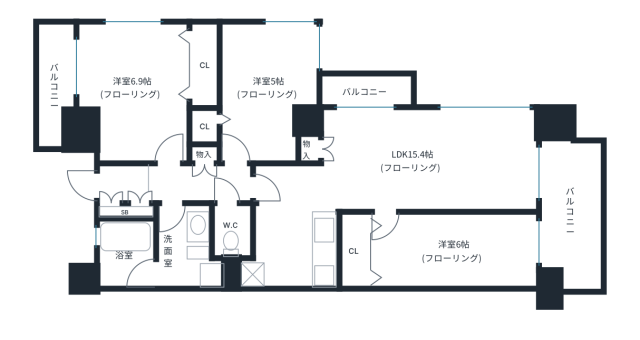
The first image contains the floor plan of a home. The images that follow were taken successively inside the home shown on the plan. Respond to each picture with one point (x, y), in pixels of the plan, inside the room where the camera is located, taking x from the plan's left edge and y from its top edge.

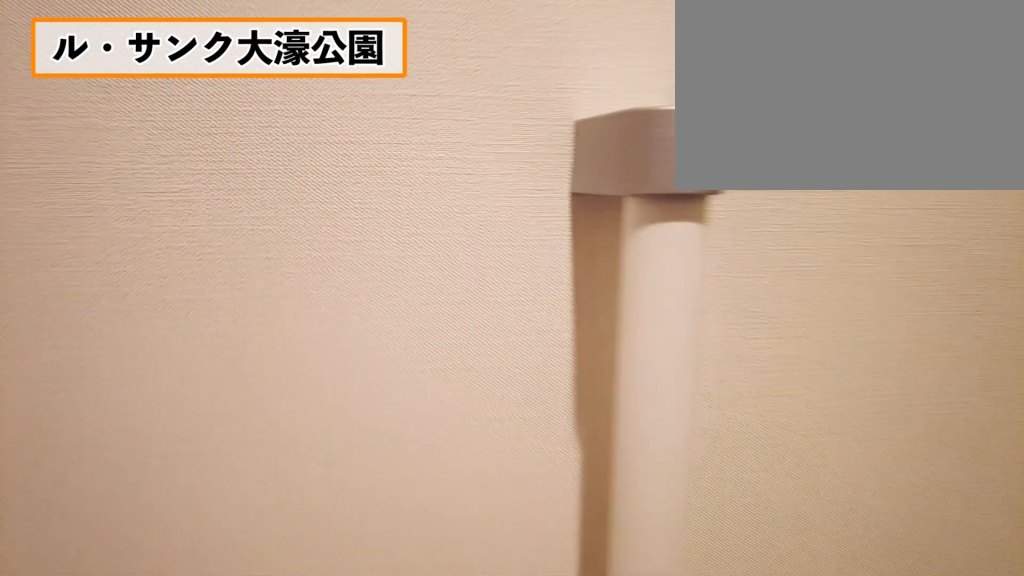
(234, 235)
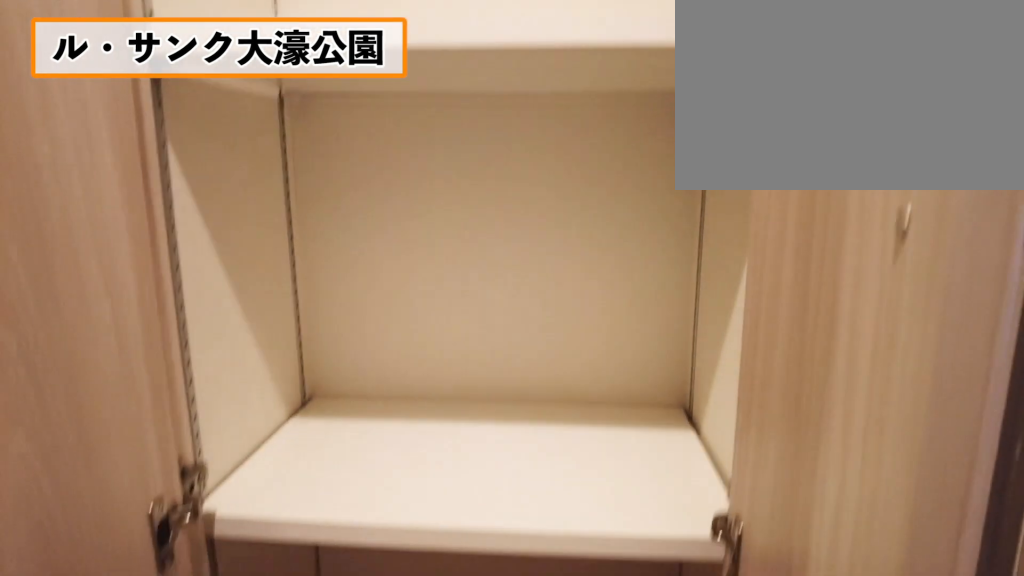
(204, 179)
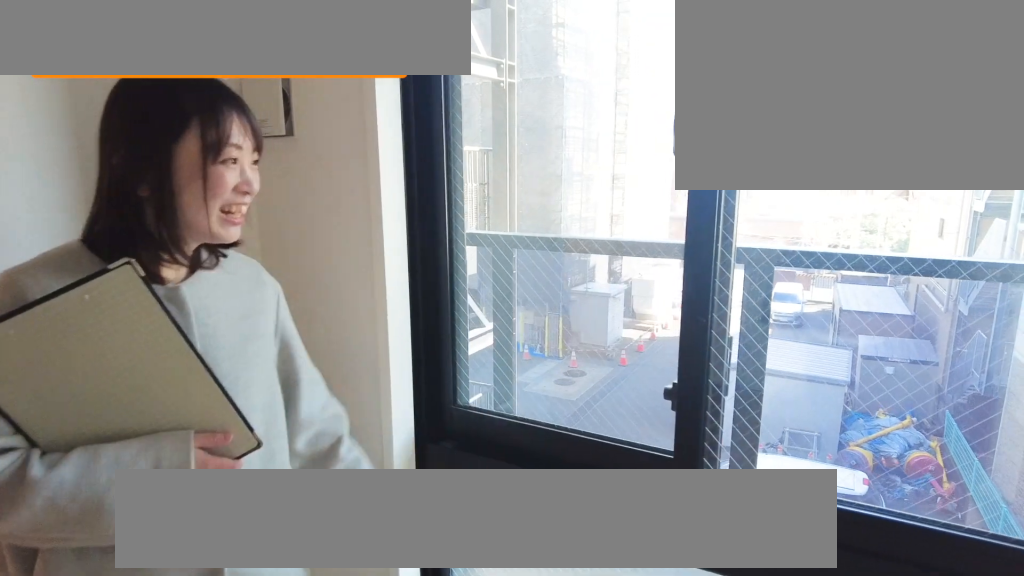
(132, 86)
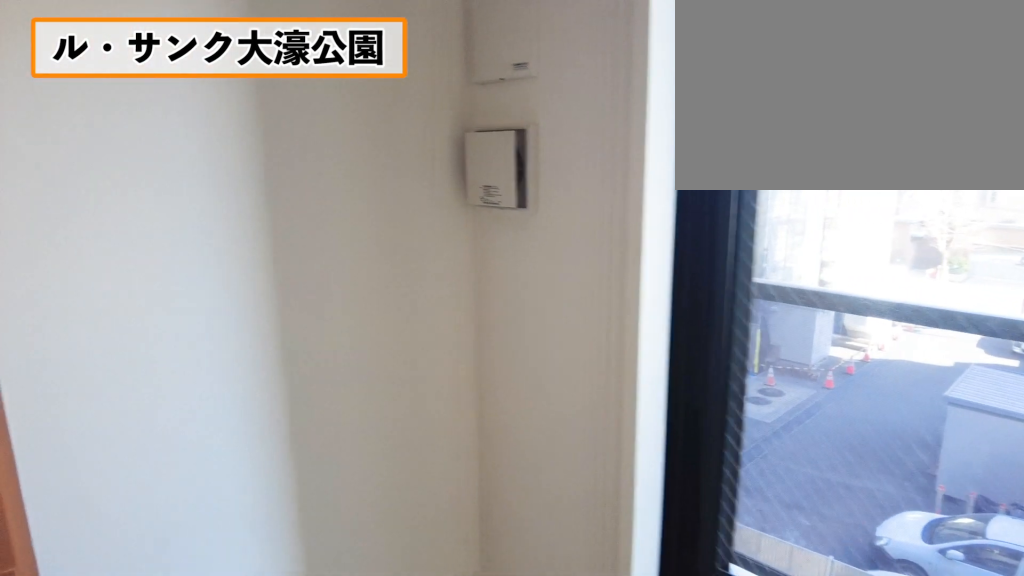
(132, 86)
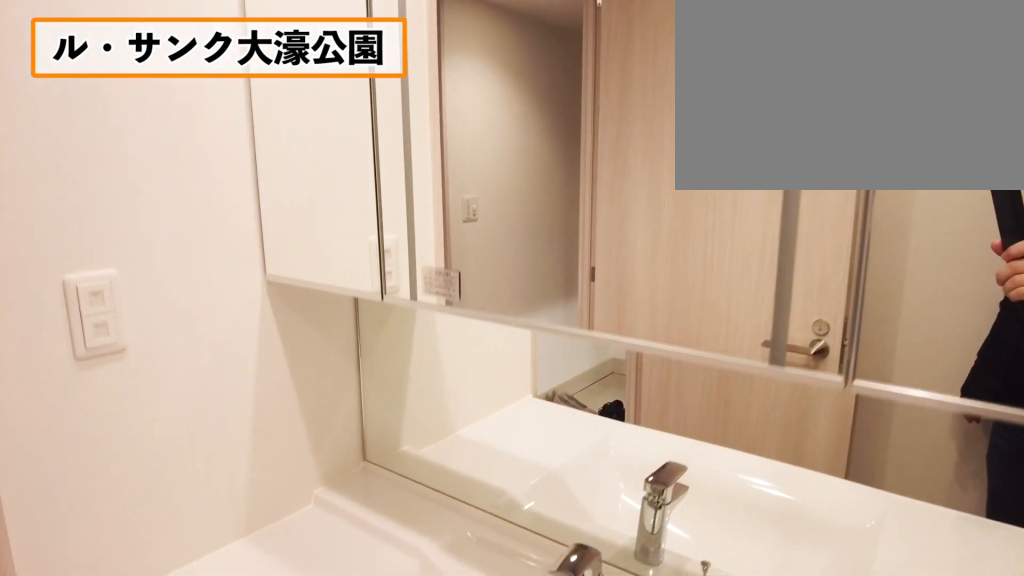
(177, 236)
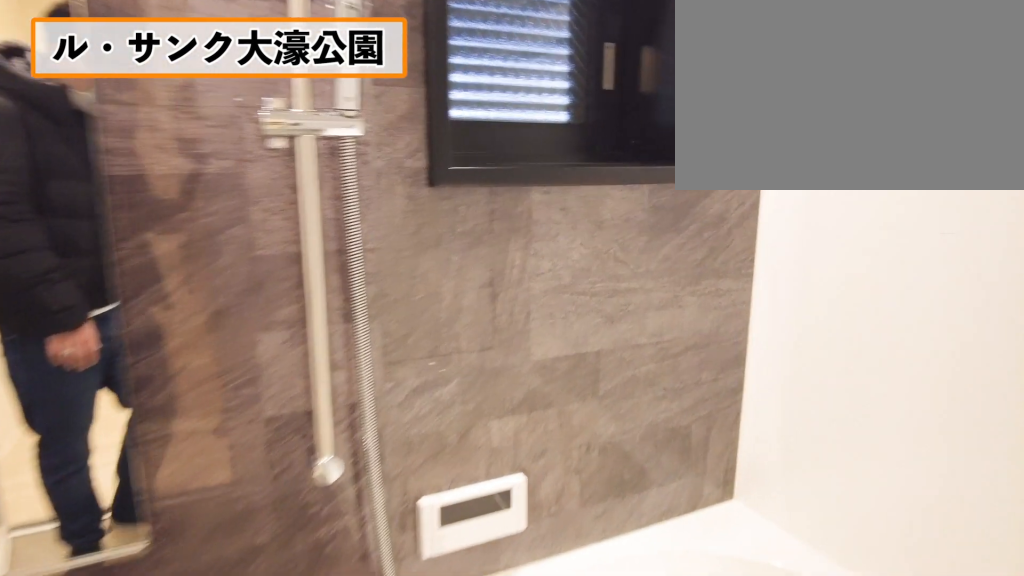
(136, 258)
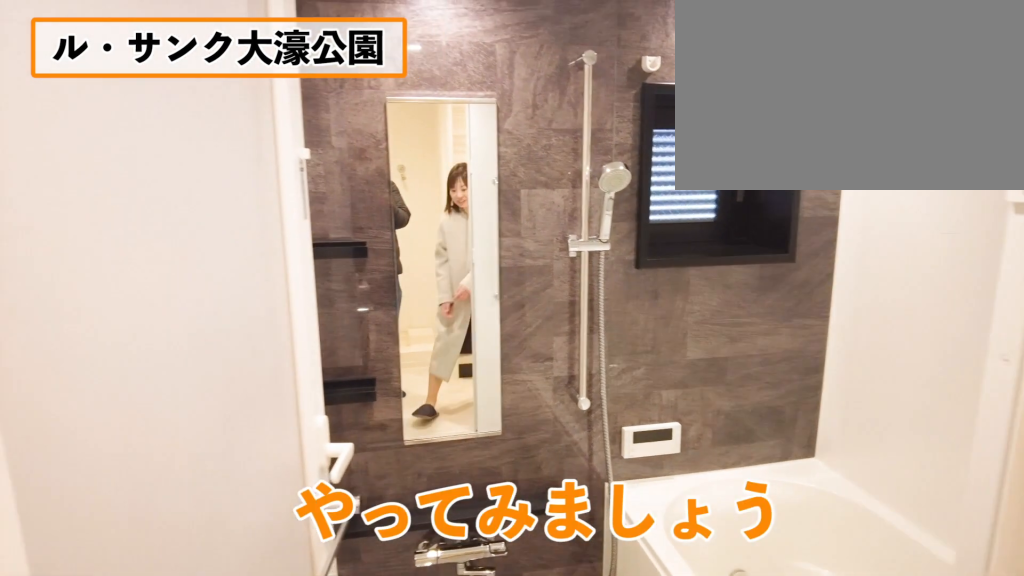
(136, 258)
